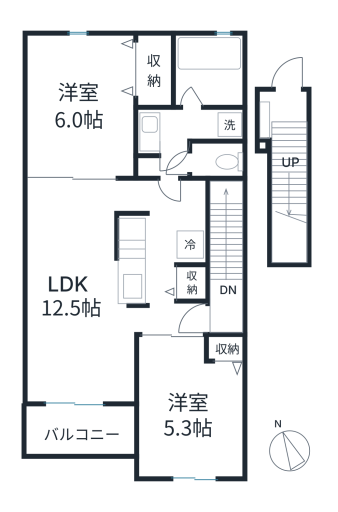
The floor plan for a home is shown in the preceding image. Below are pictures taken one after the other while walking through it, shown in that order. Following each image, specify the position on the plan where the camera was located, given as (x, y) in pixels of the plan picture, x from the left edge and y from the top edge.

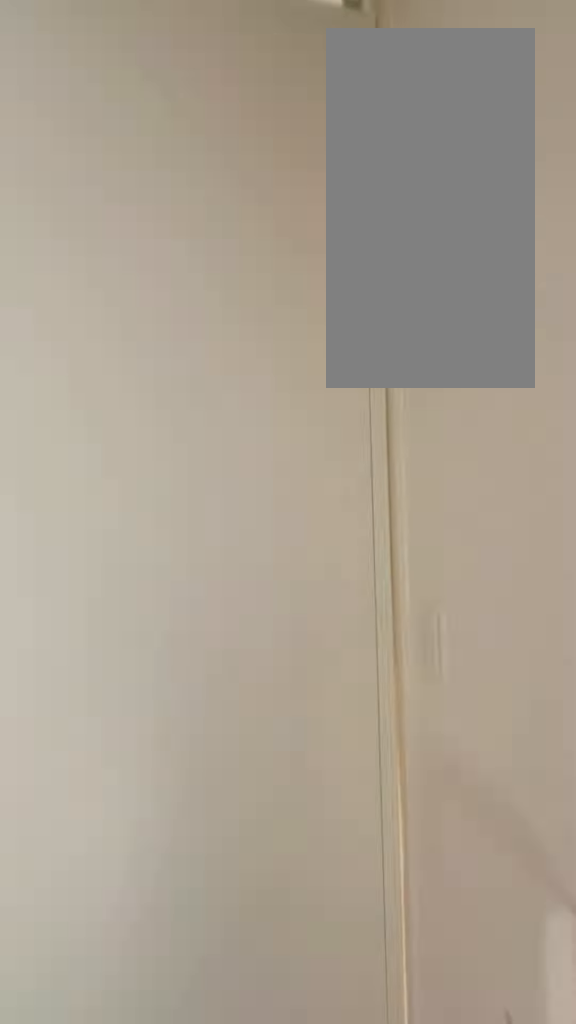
(106, 386)
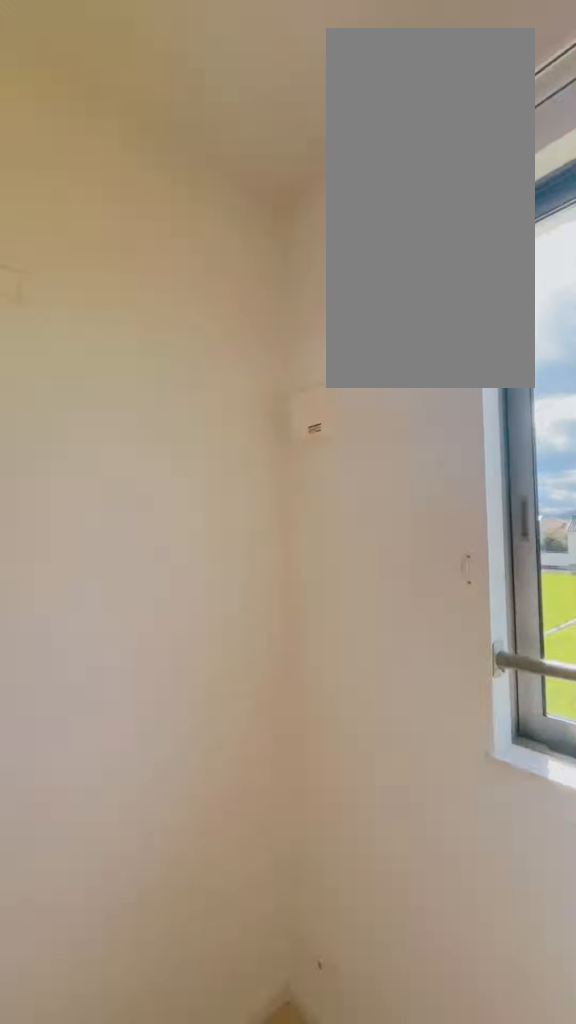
(189, 424)
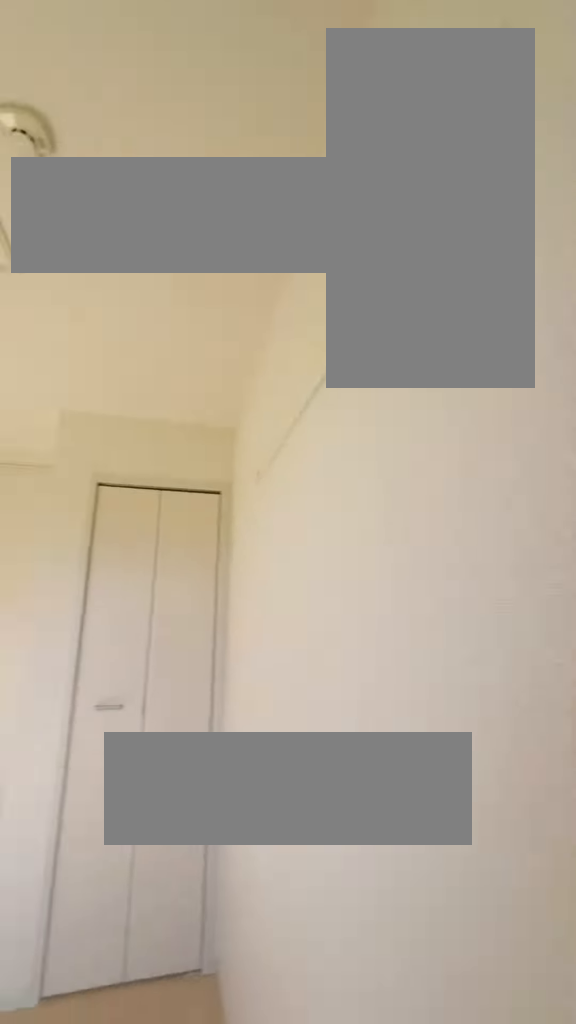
(229, 466)
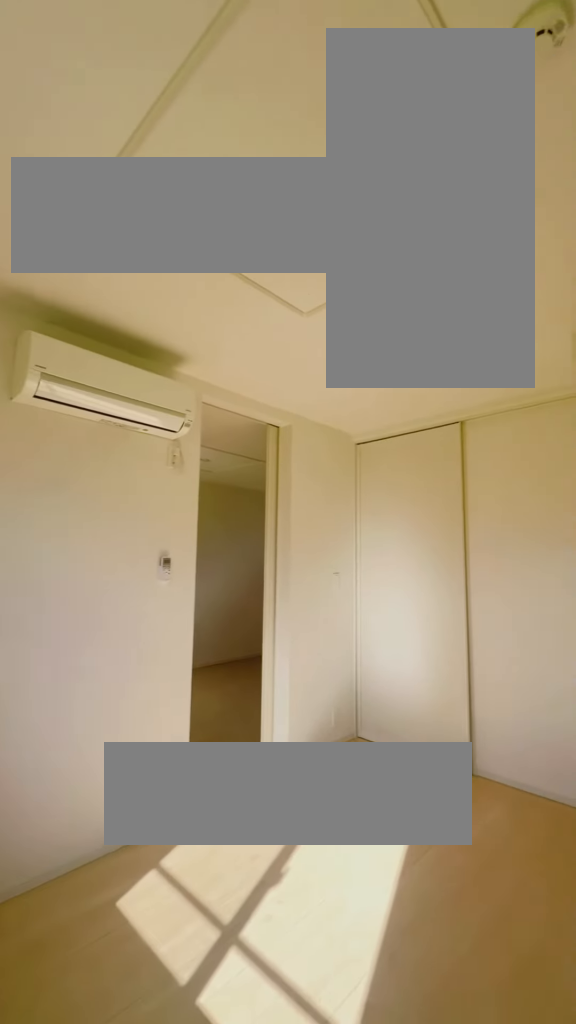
(231, 467)
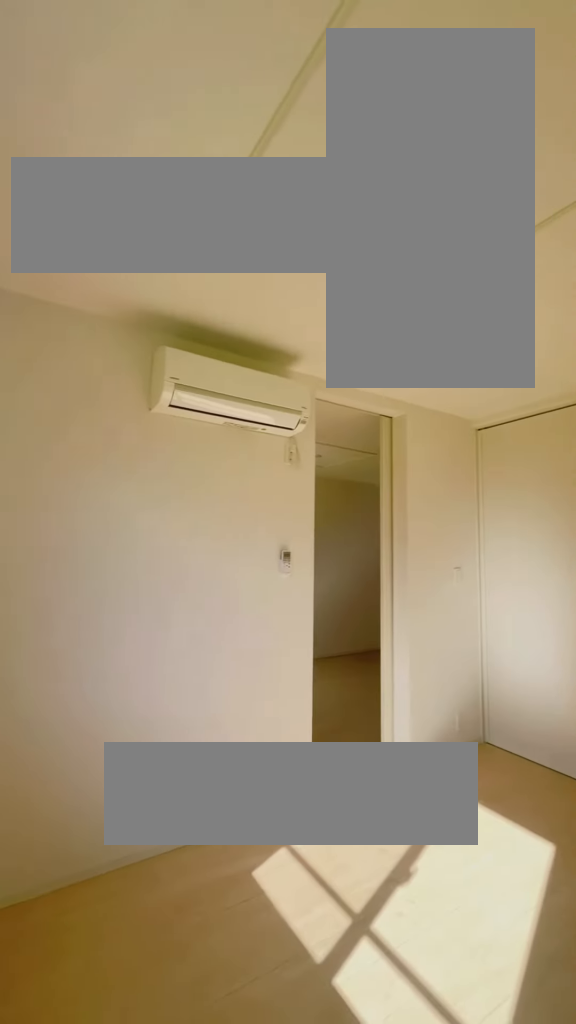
(231, 467)
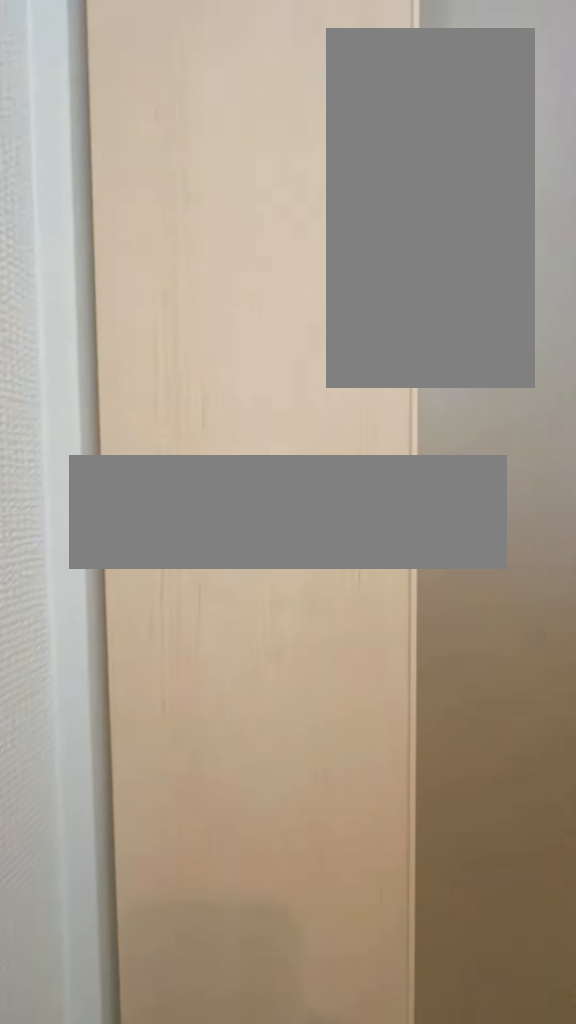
(174, 315)
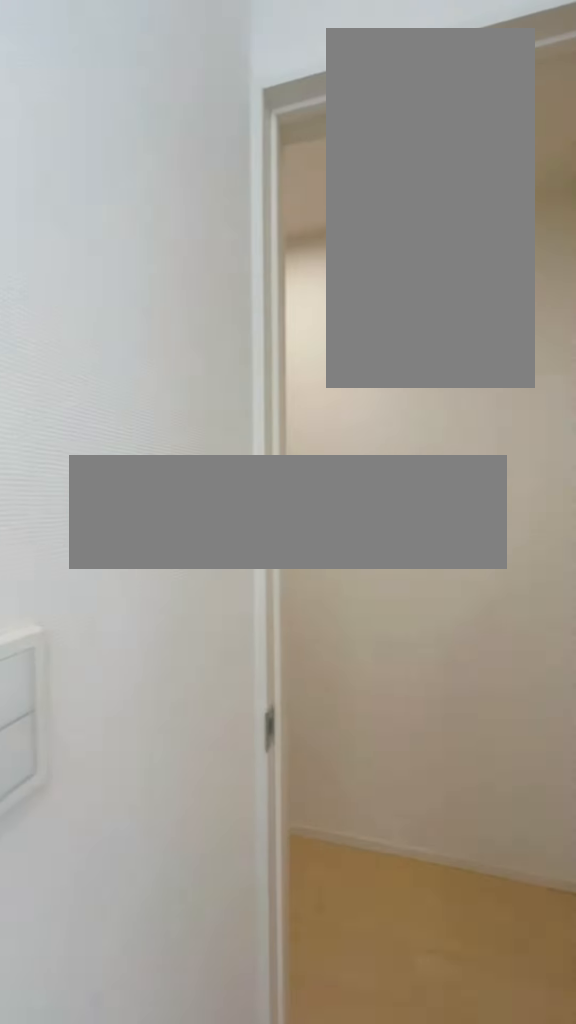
(201, 314)
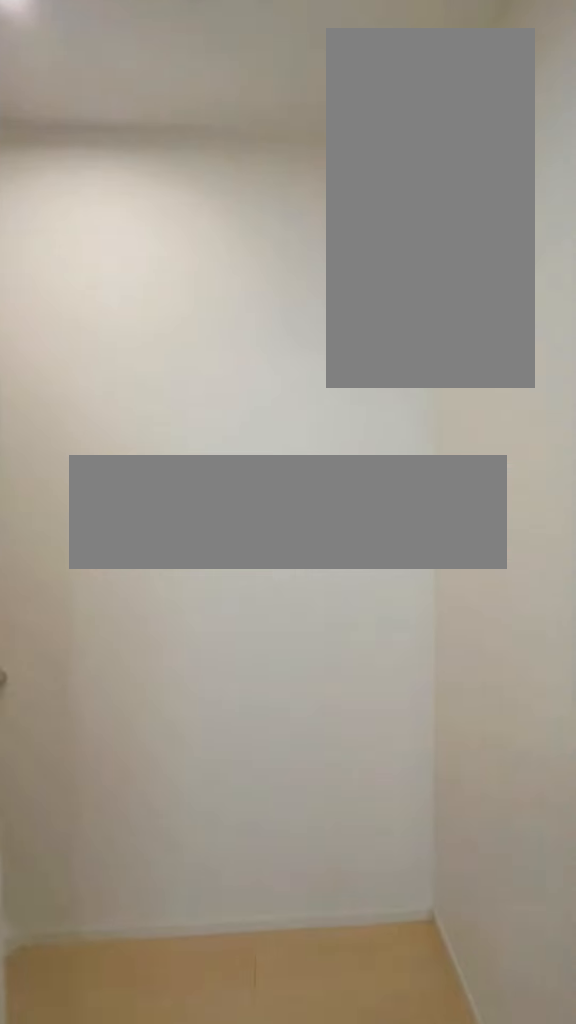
(219, 315)
